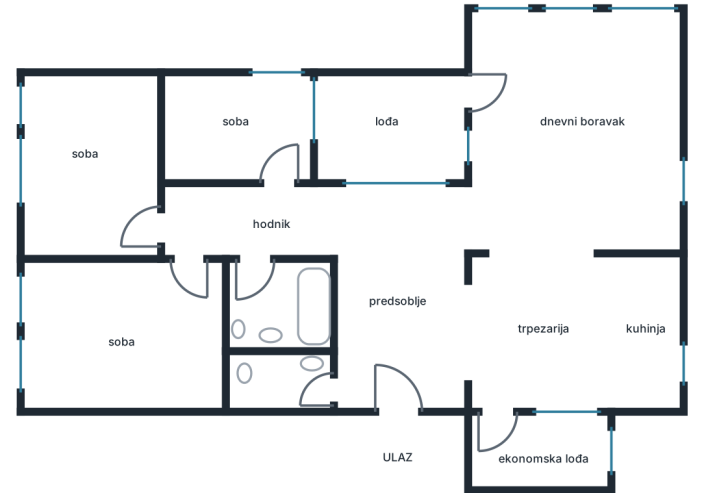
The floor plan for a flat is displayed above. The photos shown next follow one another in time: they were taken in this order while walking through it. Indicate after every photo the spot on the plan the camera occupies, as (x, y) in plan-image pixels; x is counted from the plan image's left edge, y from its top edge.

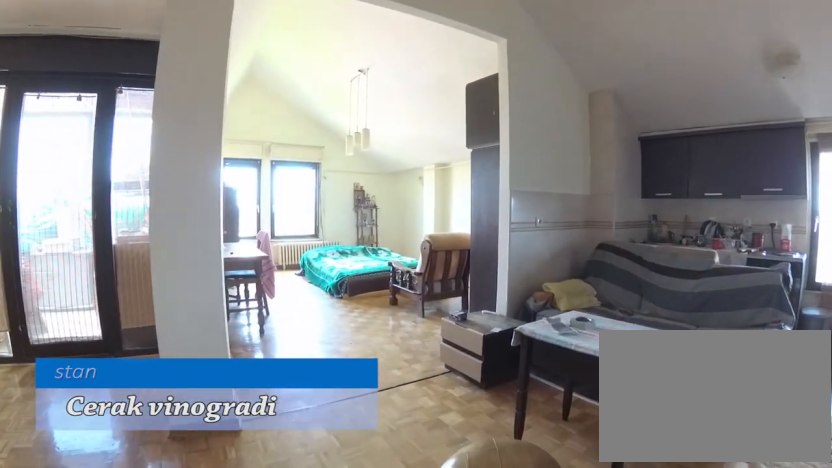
(427, 378)
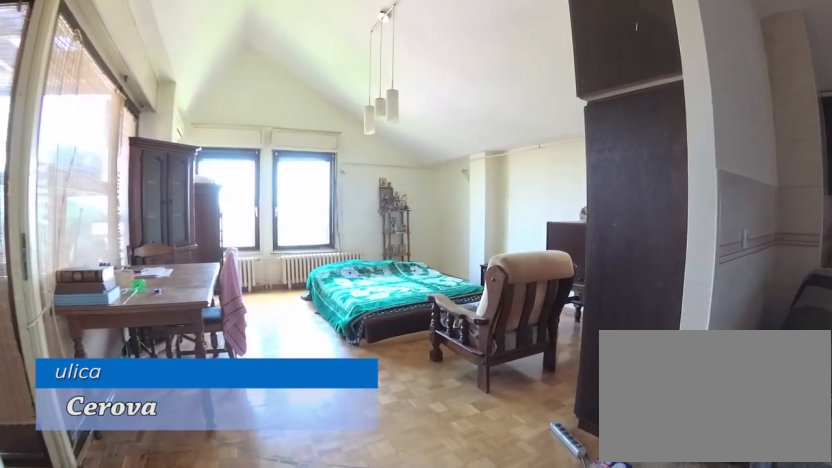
(520, 306)
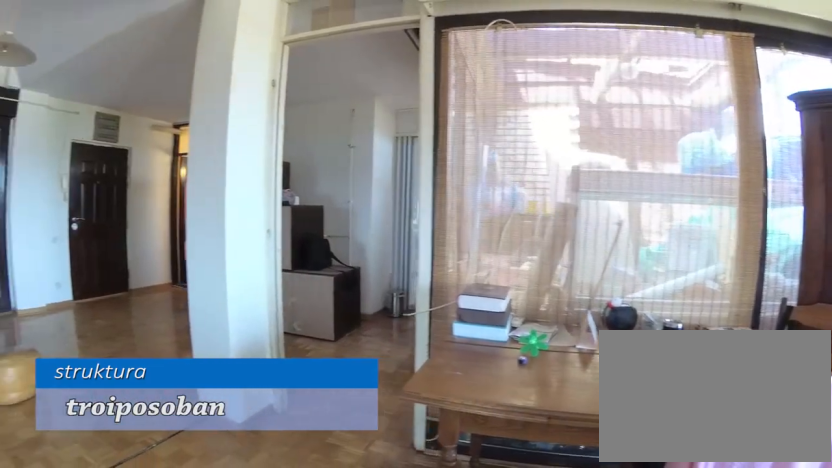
(595, 148)
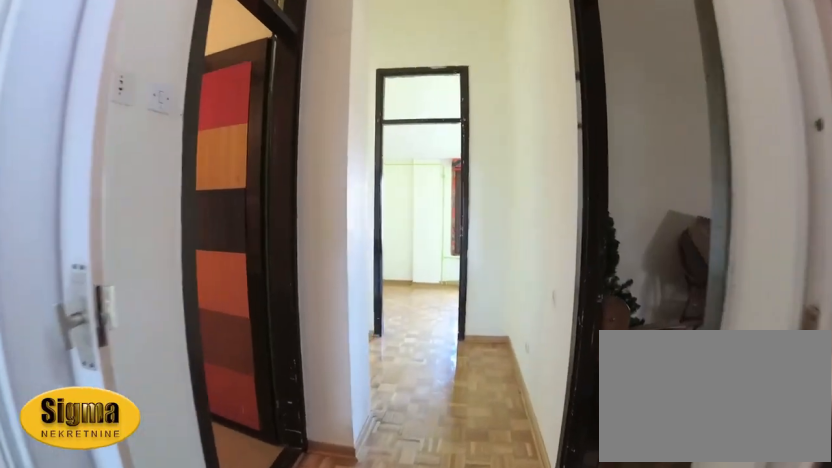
(365, 213)
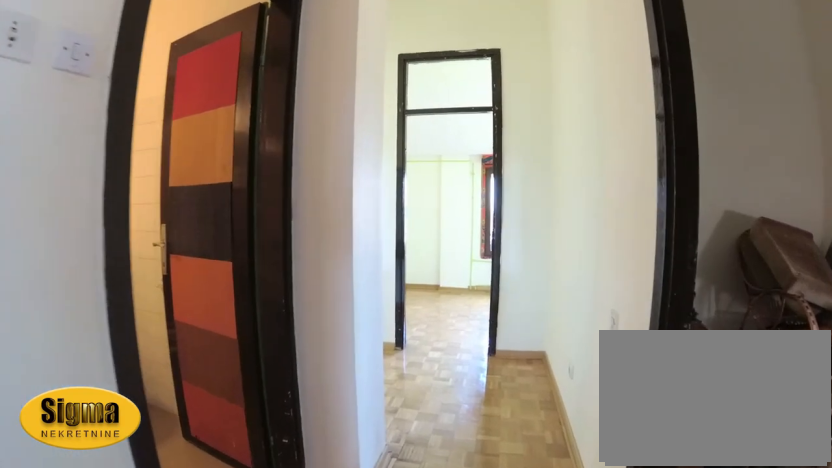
(349, 214)
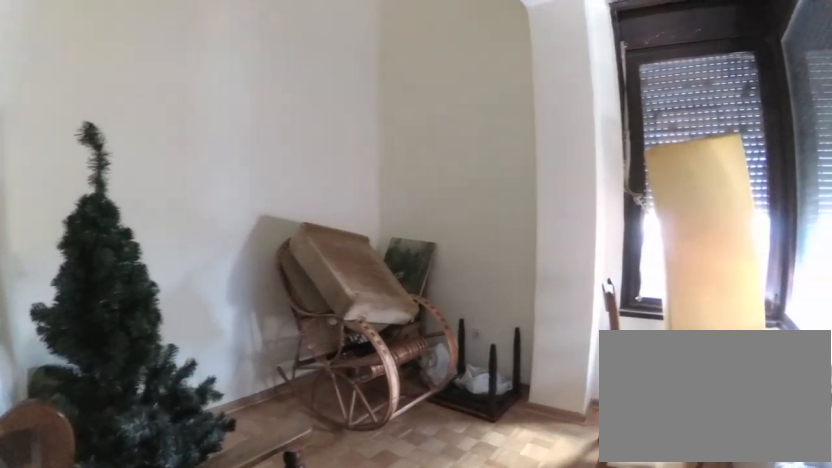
(311, 203)
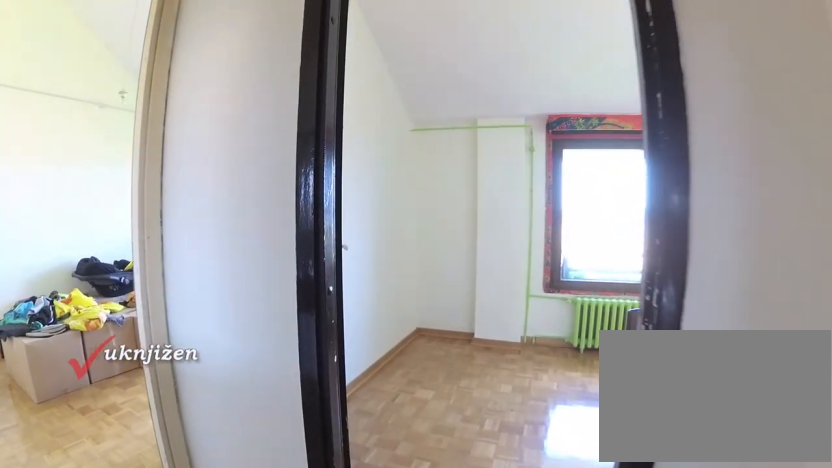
(225, 223)
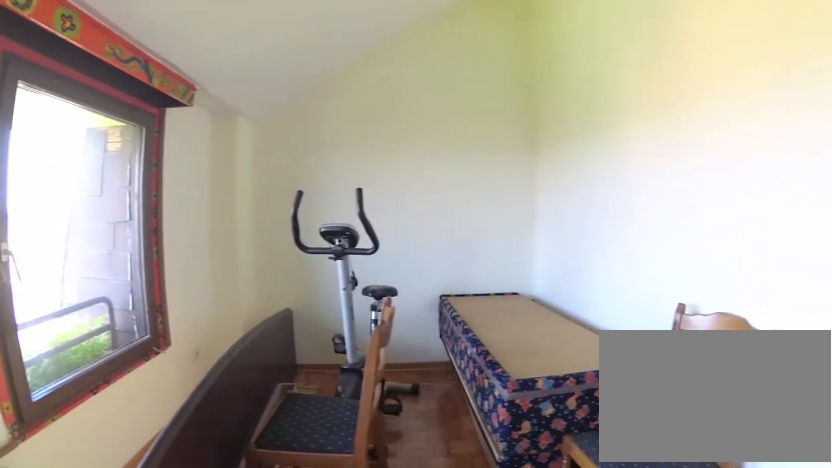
(52, 217)
